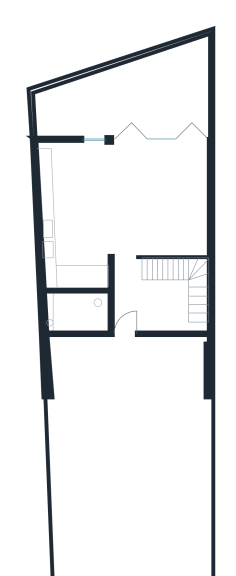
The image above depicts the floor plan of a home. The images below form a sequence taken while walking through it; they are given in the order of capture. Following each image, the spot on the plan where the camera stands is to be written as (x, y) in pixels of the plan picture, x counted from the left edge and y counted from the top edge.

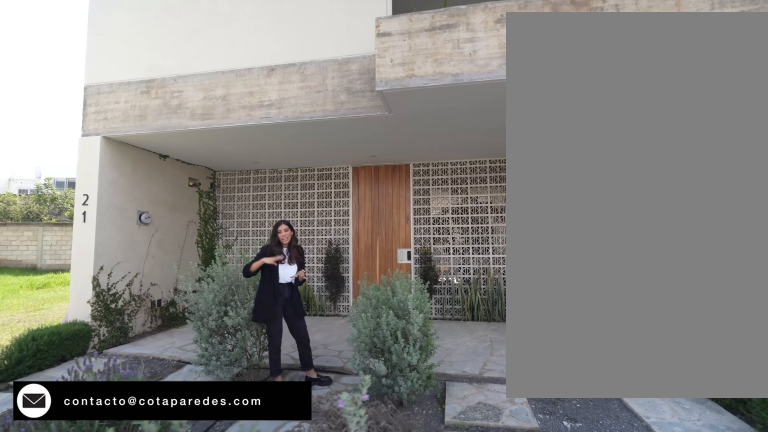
(155, 510)
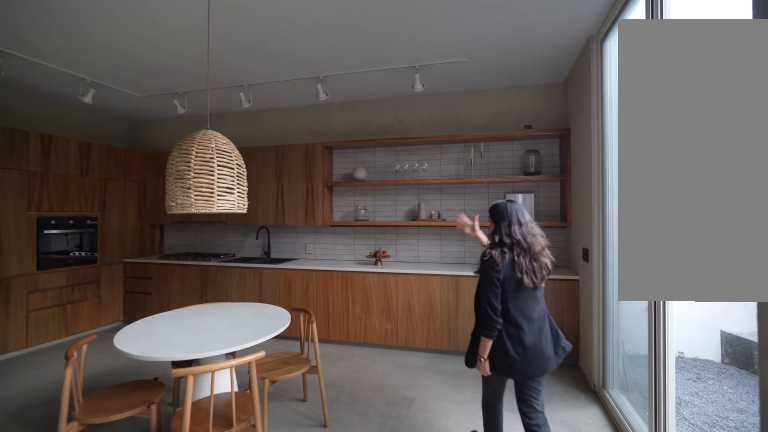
(125, 156)
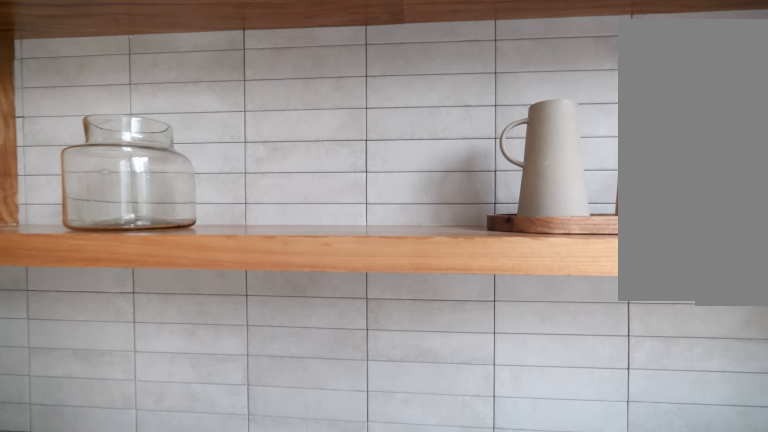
(67, 166)
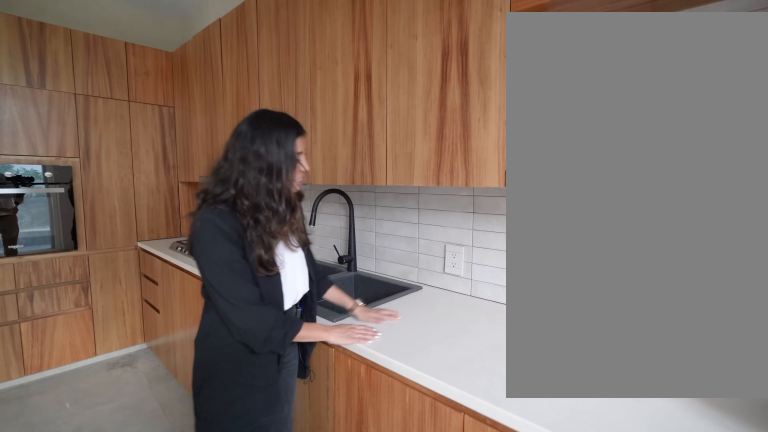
(71, 190)
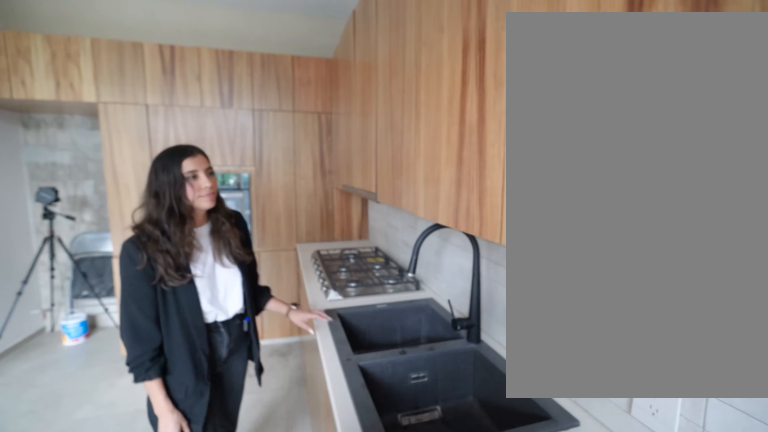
(65, 208)
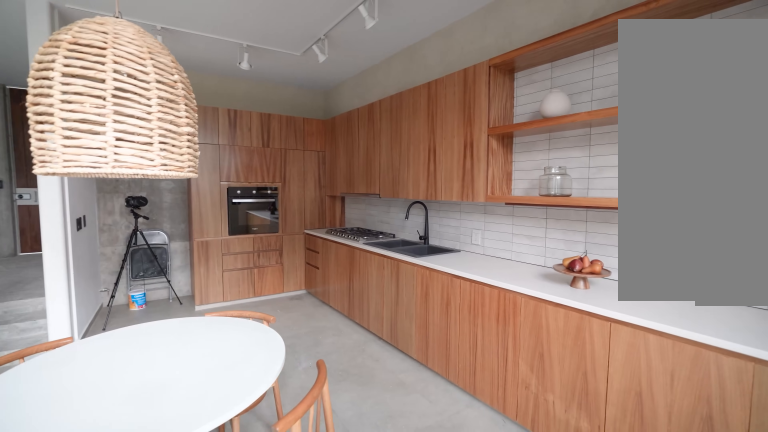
(75, 171)
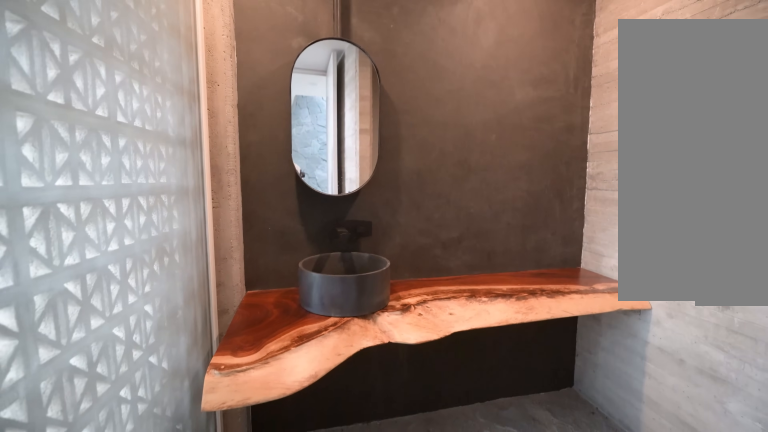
(66, 320)
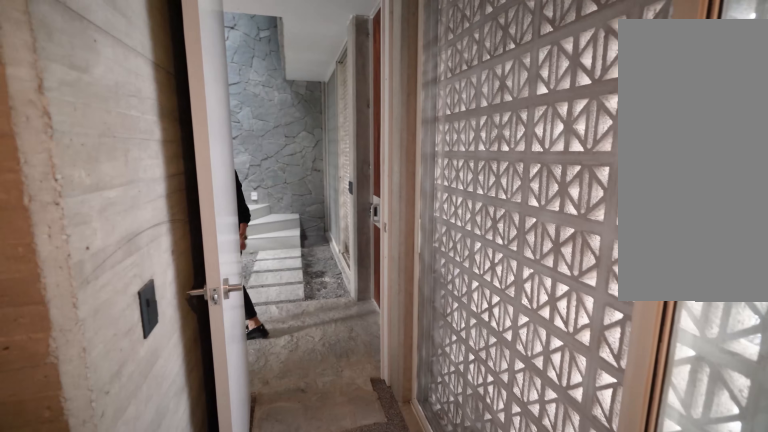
(57, 306)
